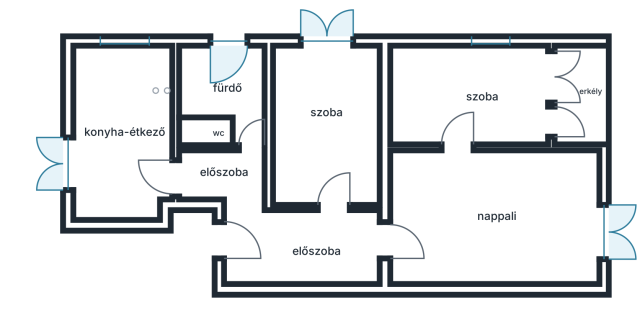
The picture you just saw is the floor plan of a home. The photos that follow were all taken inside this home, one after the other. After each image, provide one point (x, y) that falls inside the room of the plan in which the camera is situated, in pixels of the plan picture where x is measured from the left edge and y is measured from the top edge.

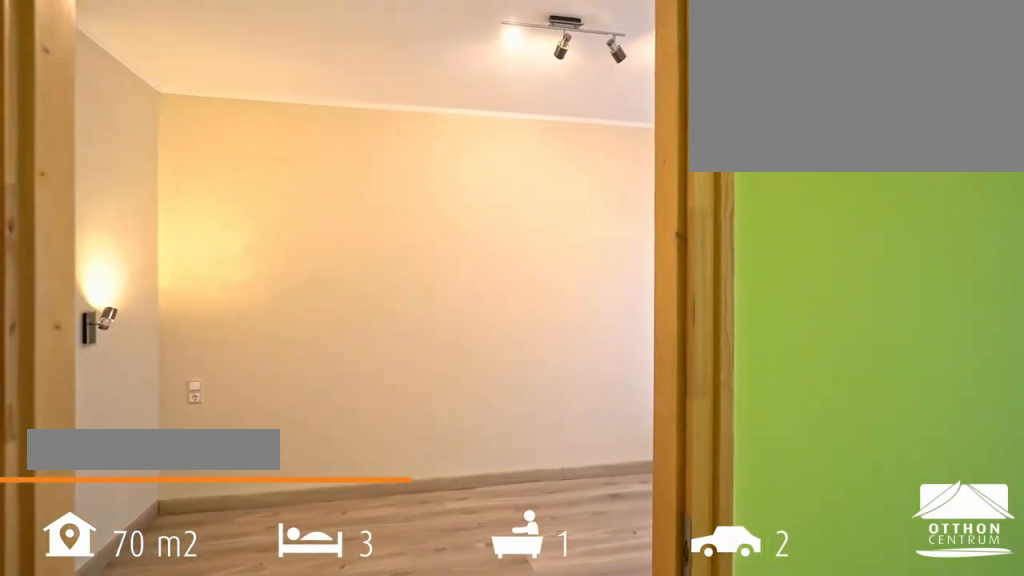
(481, 83)
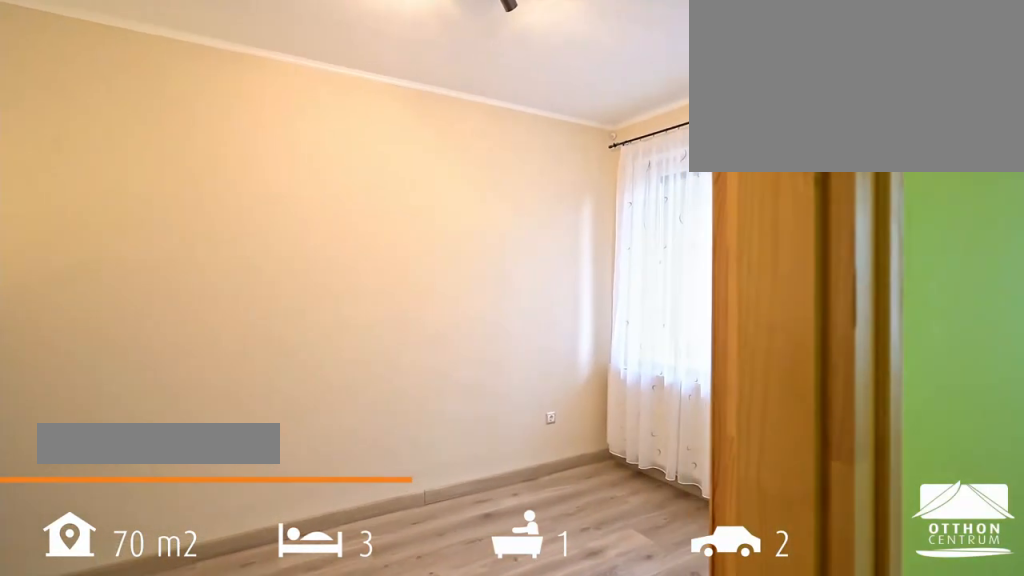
(481, 83)
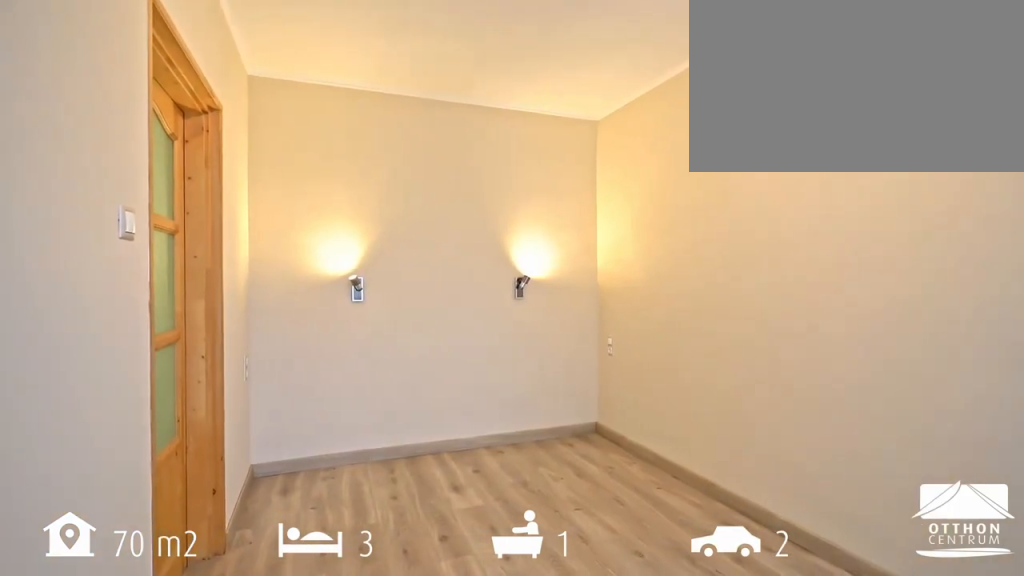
(481, 83)
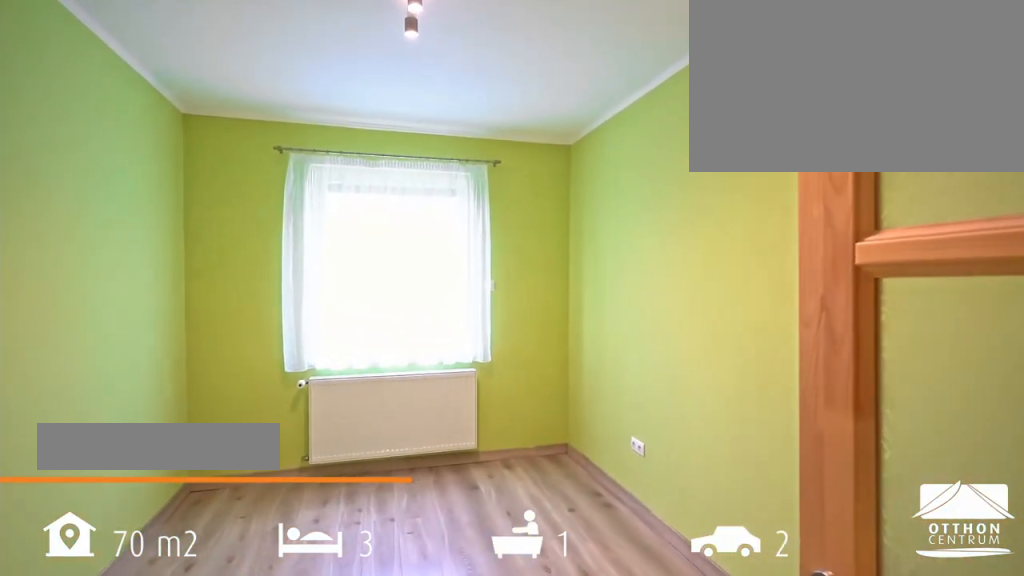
(325, 127)
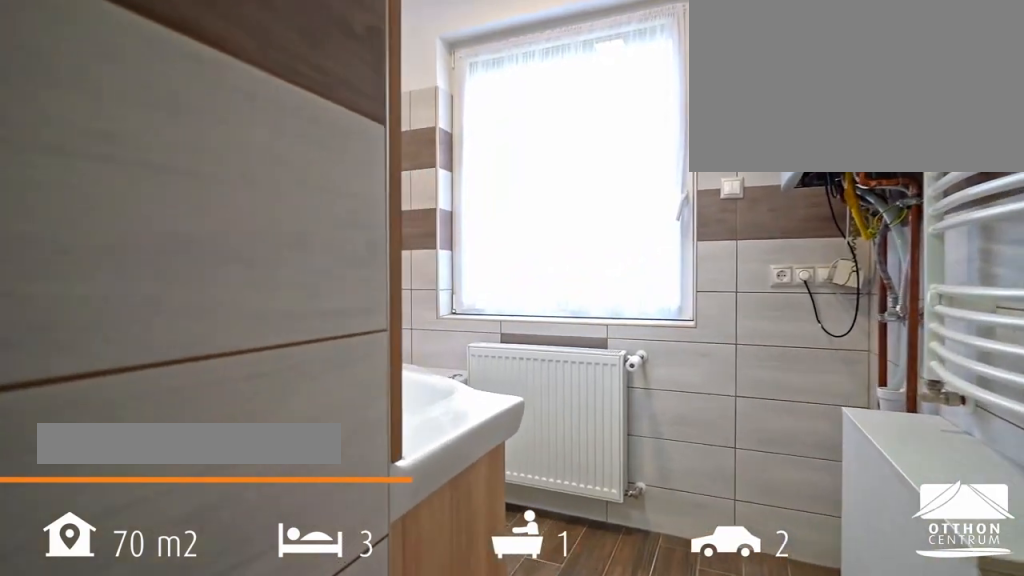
(230, 86)
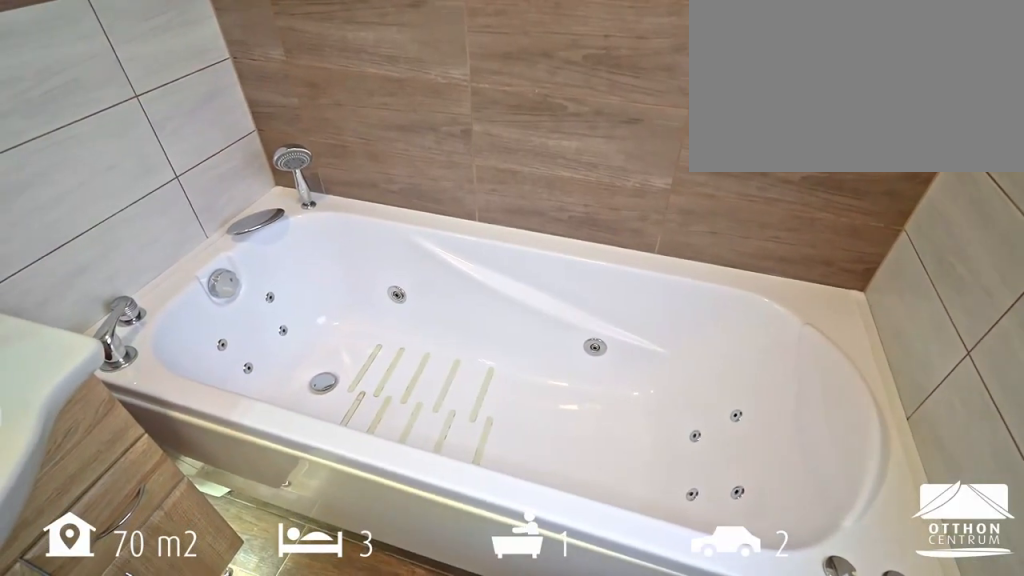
(230, 86)
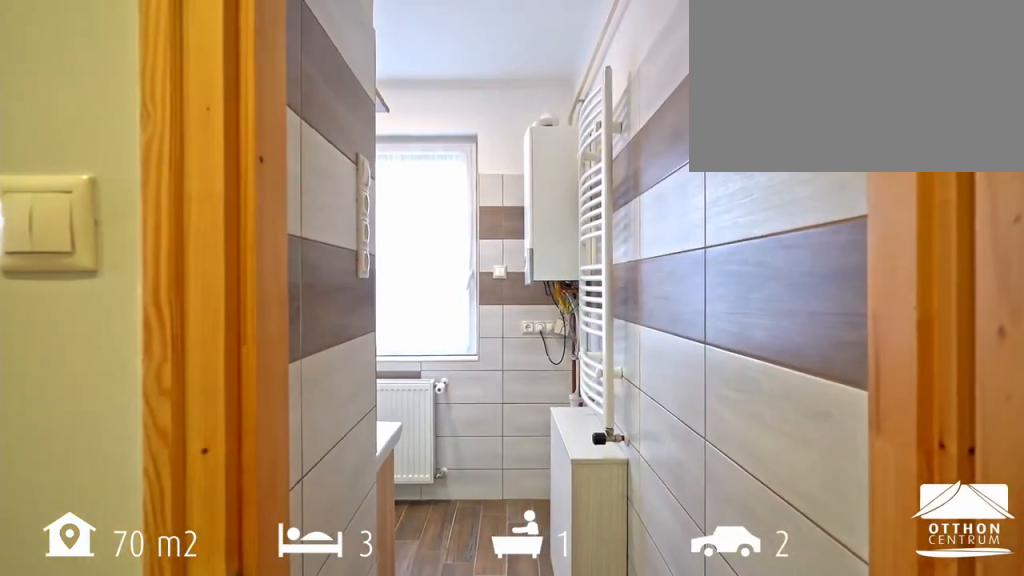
(230, 86)
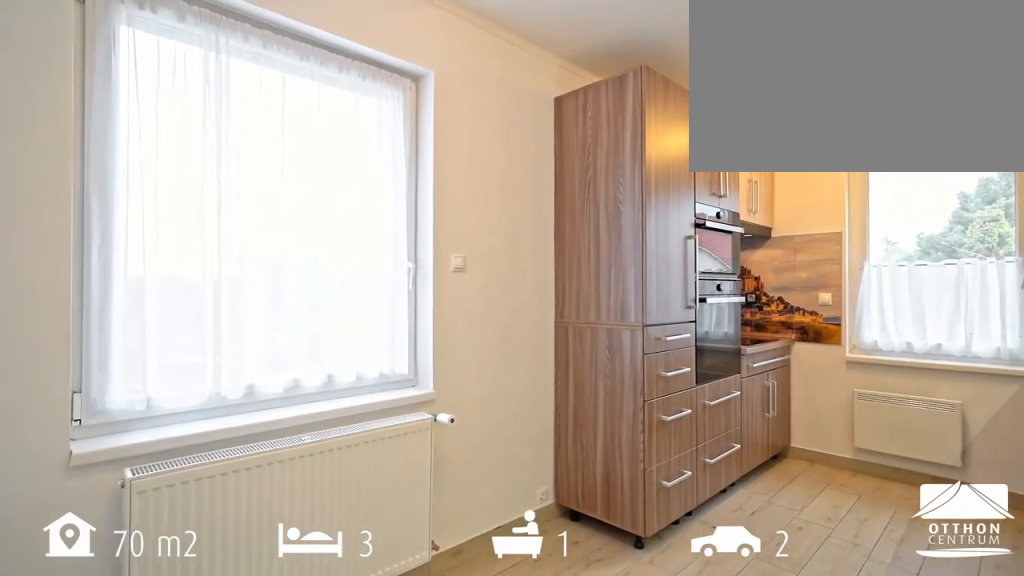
(118, 117)
